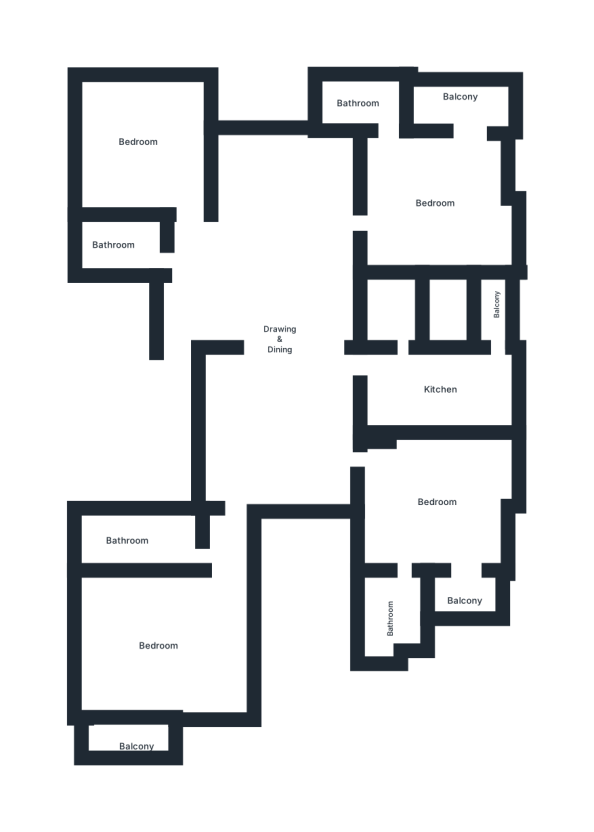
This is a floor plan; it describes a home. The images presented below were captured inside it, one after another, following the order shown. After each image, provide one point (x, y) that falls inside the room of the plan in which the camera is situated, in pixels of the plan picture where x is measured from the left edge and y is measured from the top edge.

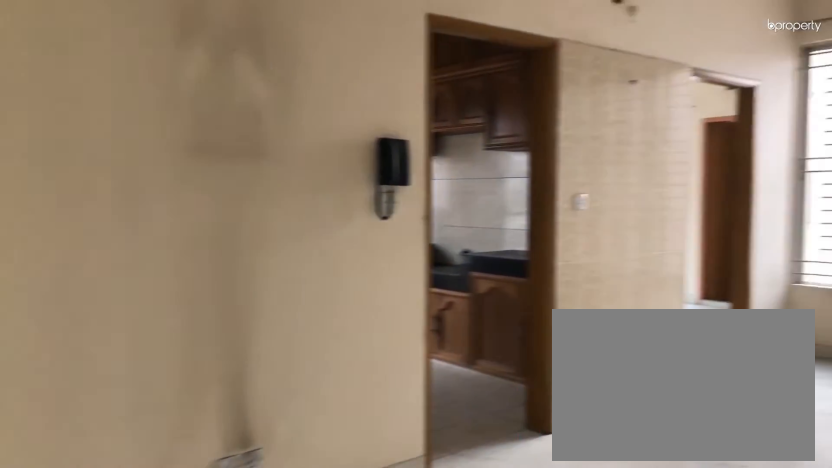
(277, 290)
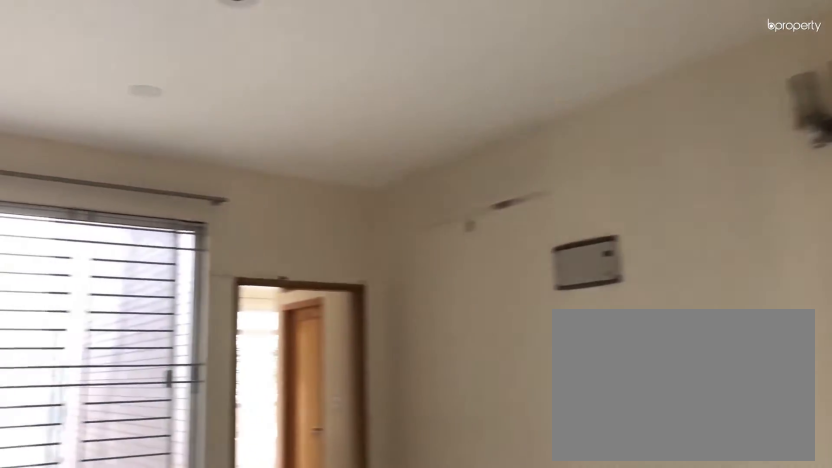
(277, 290)
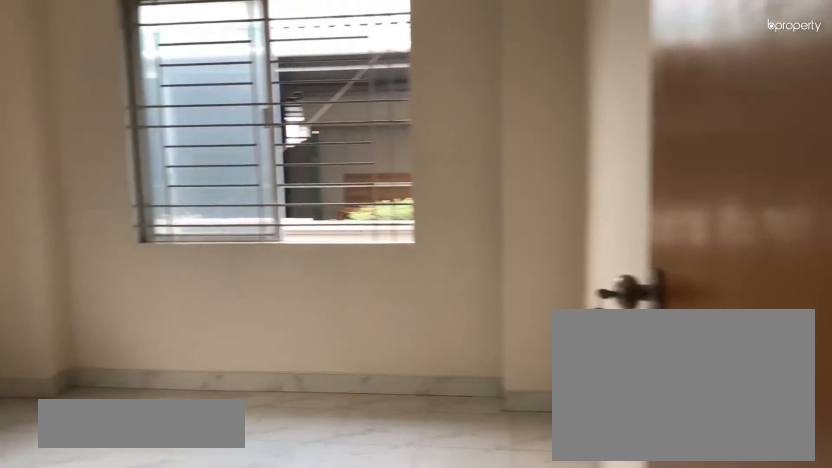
(148, 148)
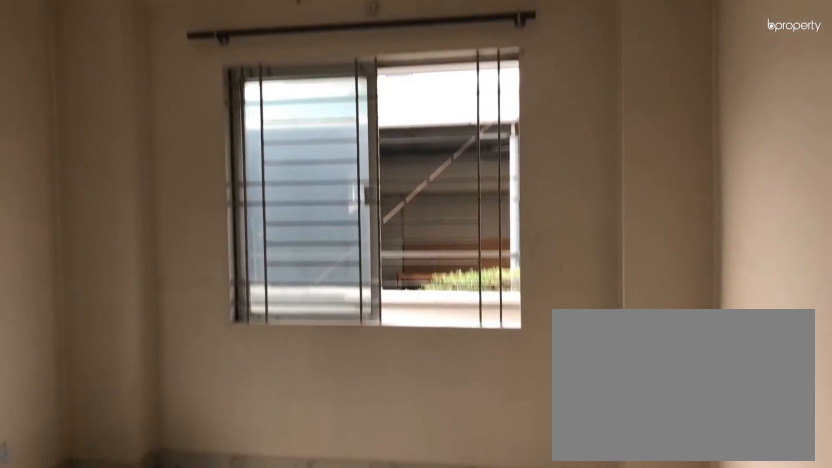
(148, 148)
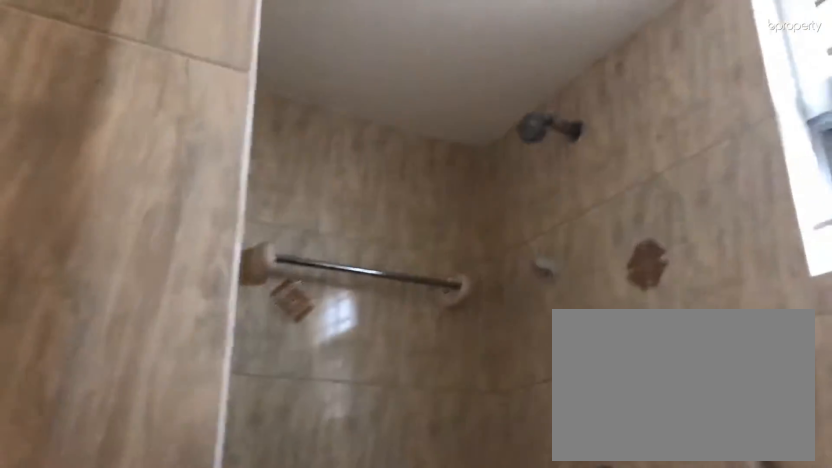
(365, 107)
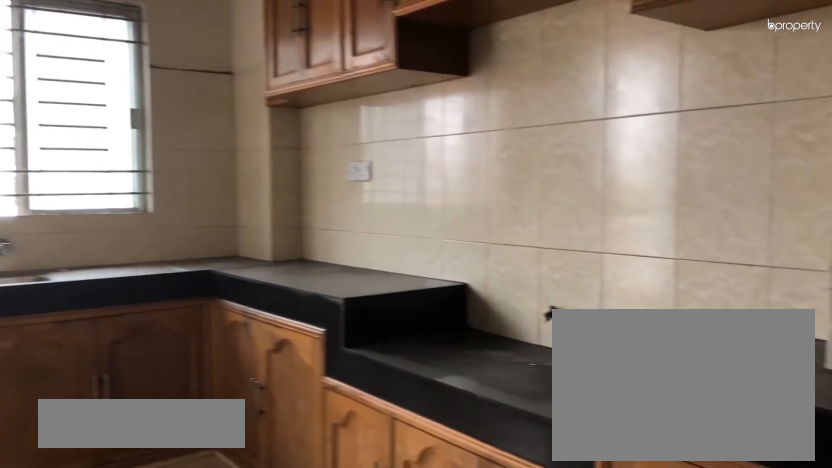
(430, 388)
